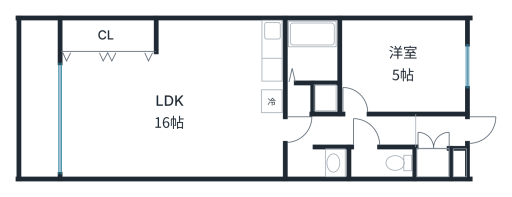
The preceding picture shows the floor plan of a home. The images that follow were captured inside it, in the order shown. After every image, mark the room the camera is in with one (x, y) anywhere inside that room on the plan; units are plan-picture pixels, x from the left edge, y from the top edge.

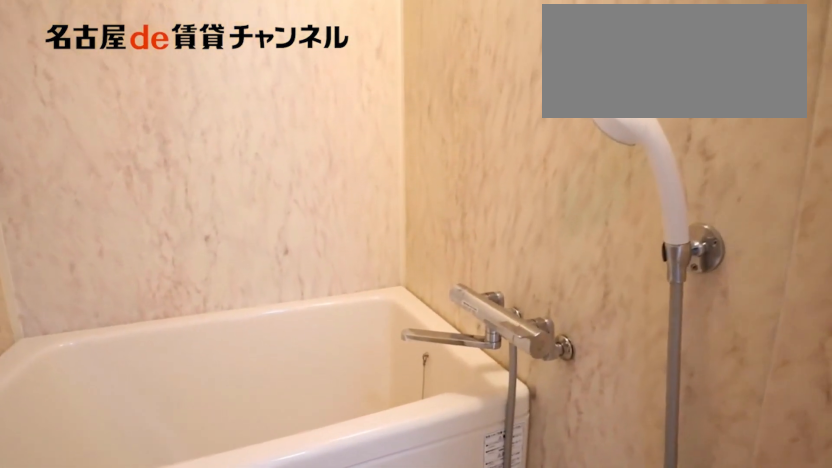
(312, 50)
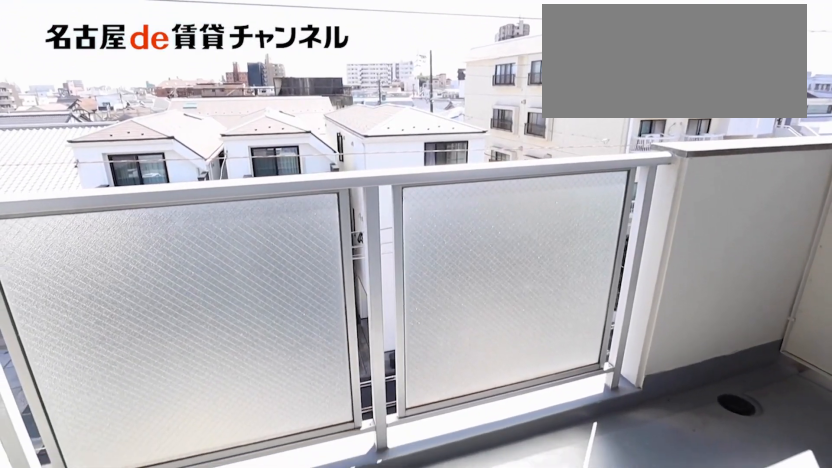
(39, 98)
